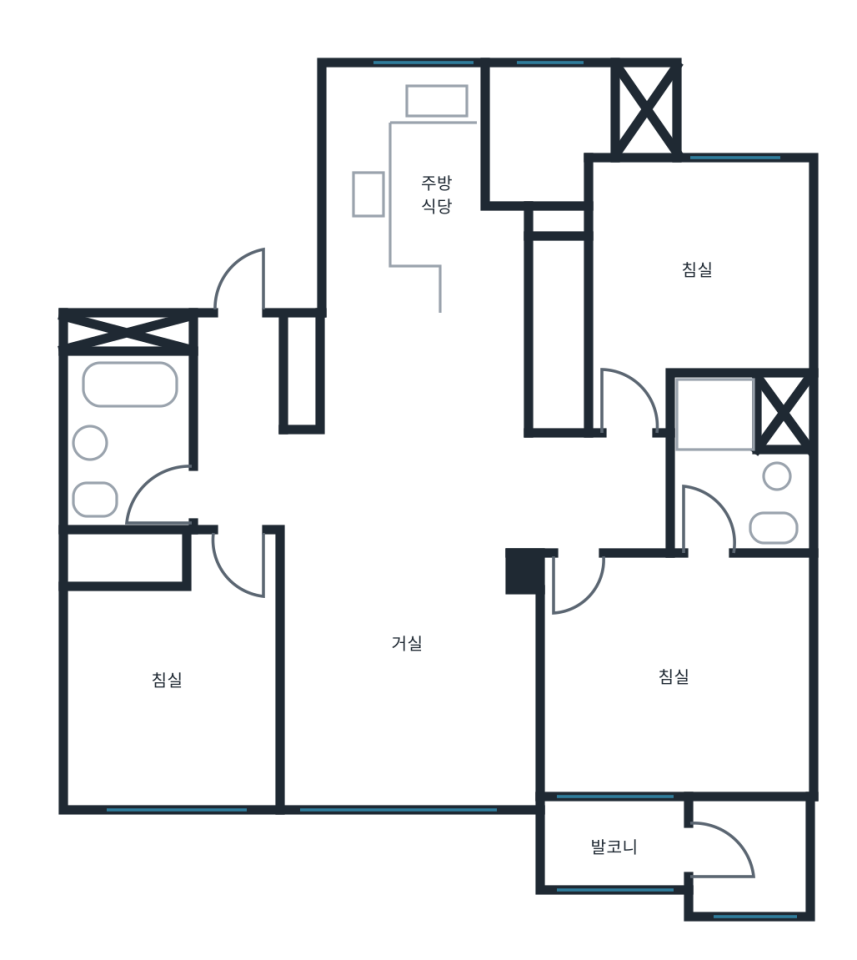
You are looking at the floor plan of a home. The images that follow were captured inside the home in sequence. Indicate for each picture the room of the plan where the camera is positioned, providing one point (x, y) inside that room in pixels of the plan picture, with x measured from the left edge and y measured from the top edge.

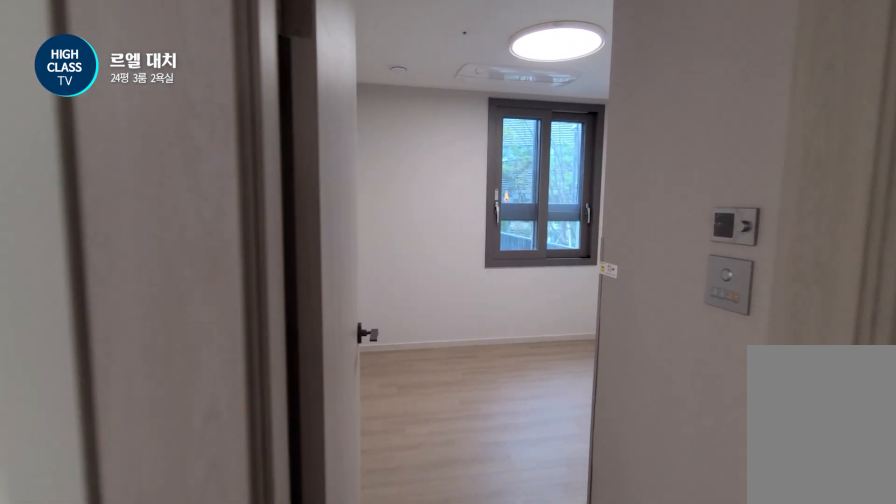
(603, 496)
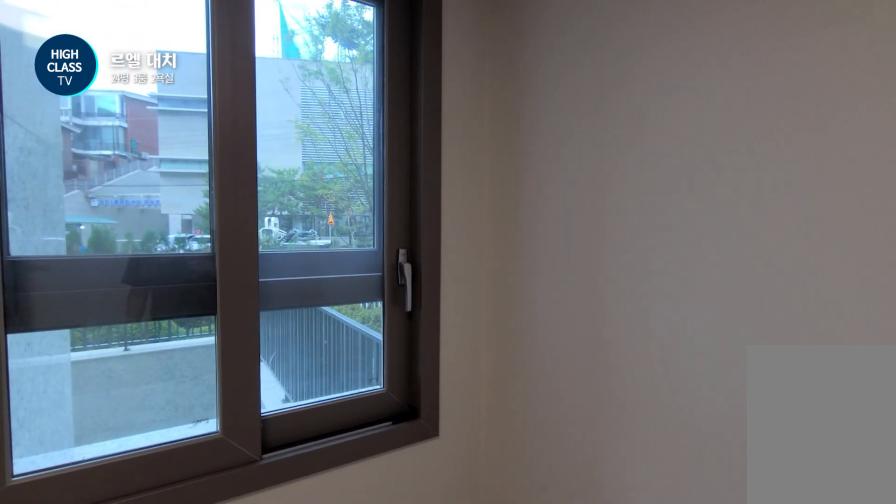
(689, 278)
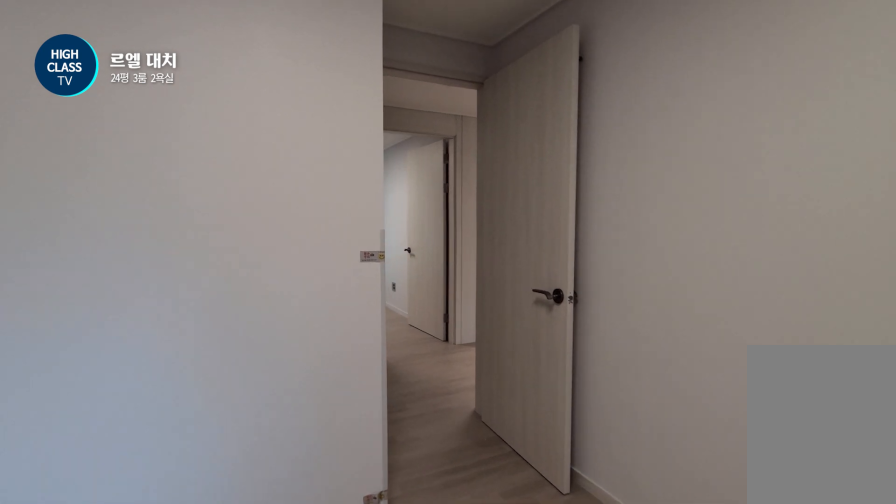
(689, 278)
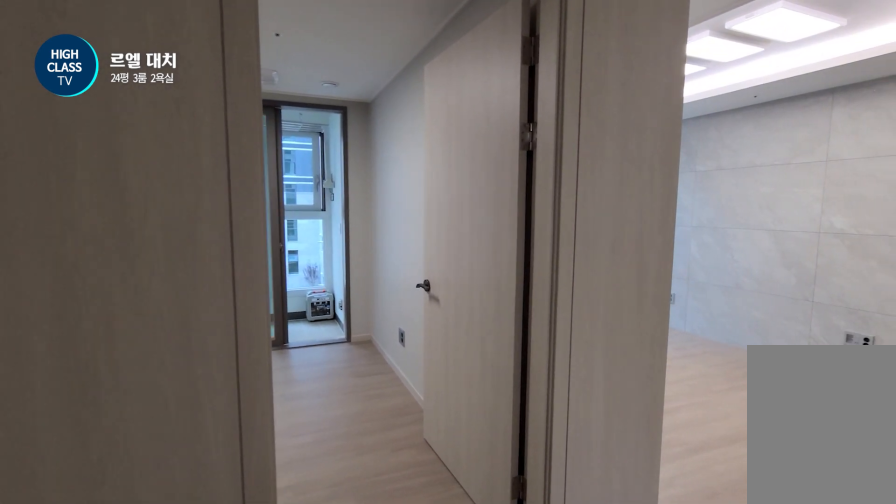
(604, 494)
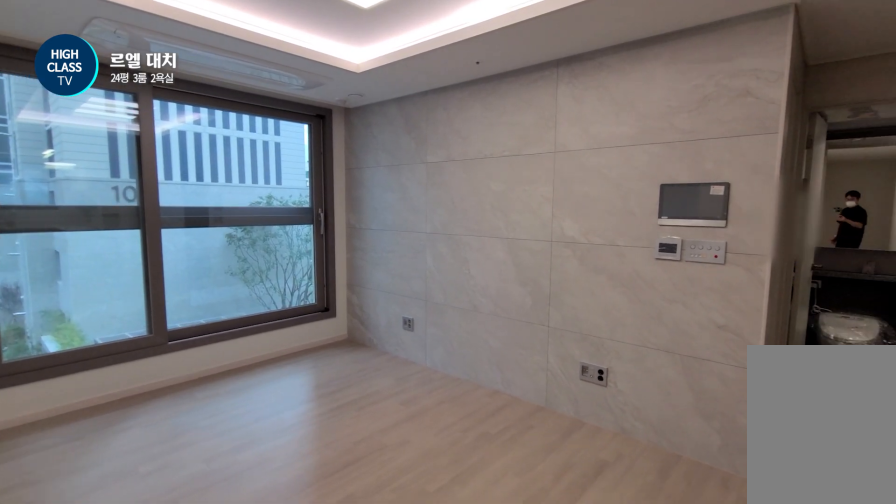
(408, 619)
